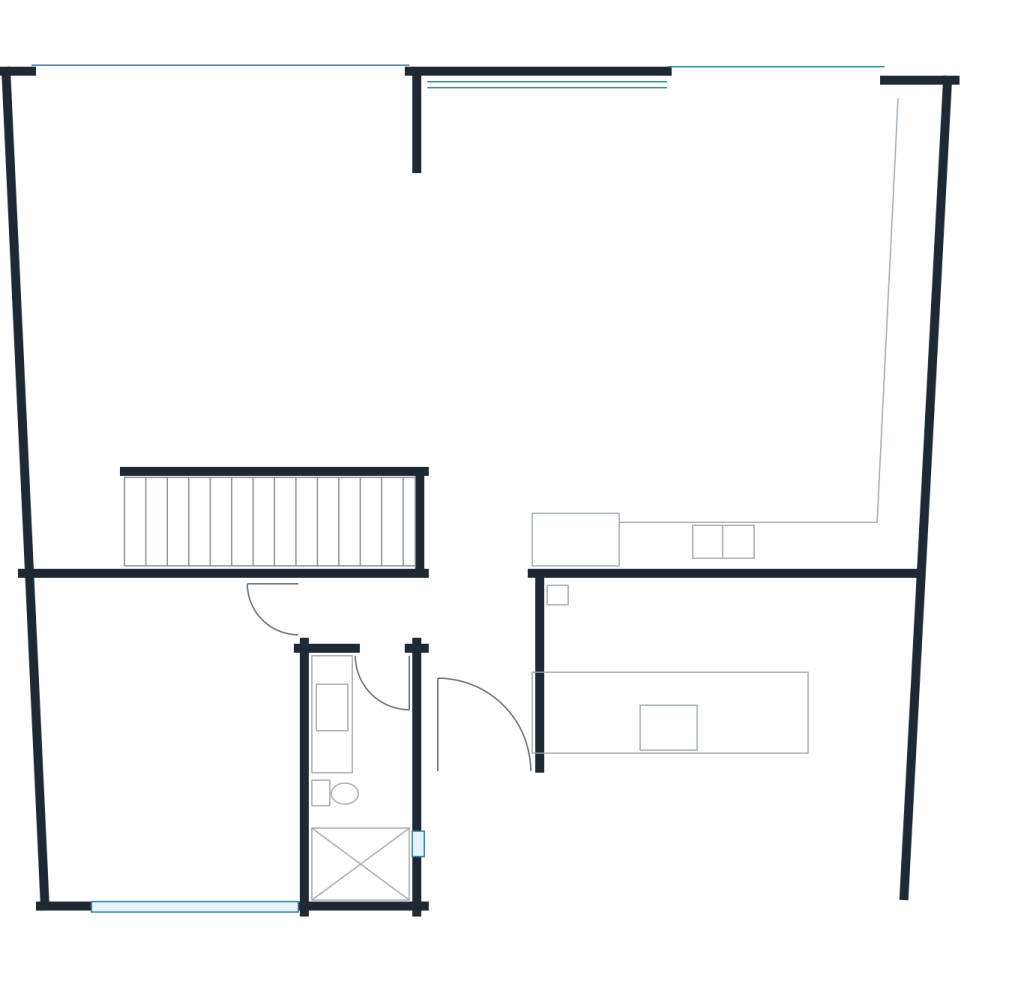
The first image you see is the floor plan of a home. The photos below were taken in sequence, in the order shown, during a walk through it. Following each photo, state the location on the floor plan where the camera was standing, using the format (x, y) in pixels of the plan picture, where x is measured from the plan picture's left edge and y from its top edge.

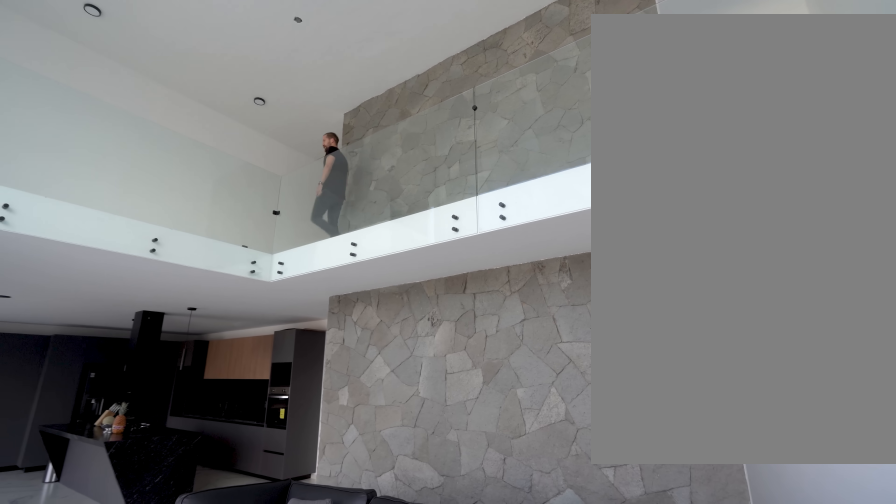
(173, 241)
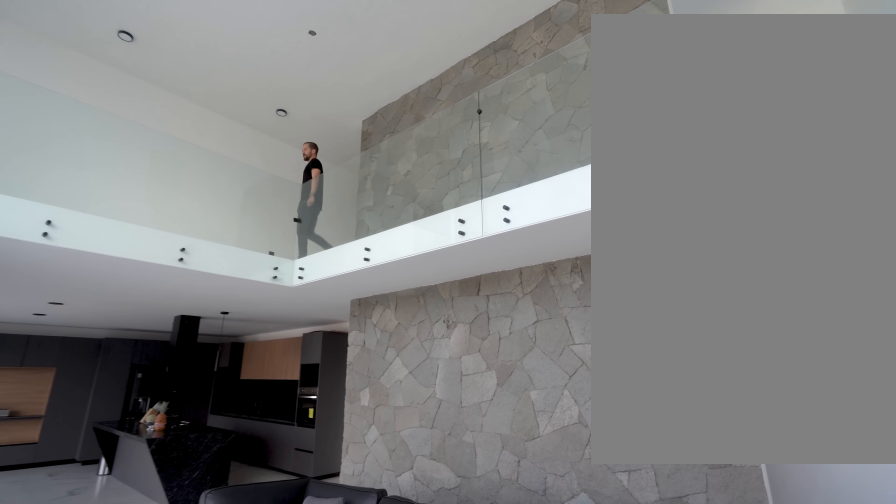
(154, 254)
